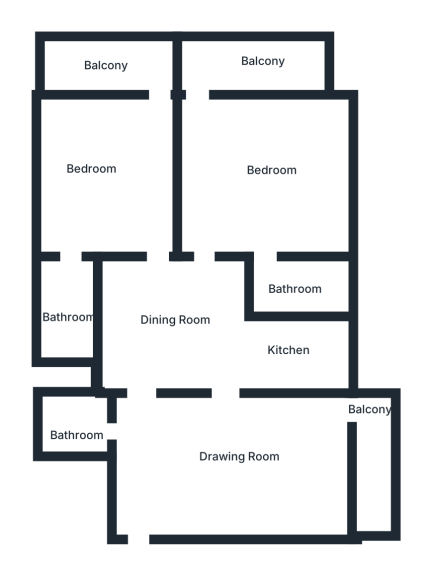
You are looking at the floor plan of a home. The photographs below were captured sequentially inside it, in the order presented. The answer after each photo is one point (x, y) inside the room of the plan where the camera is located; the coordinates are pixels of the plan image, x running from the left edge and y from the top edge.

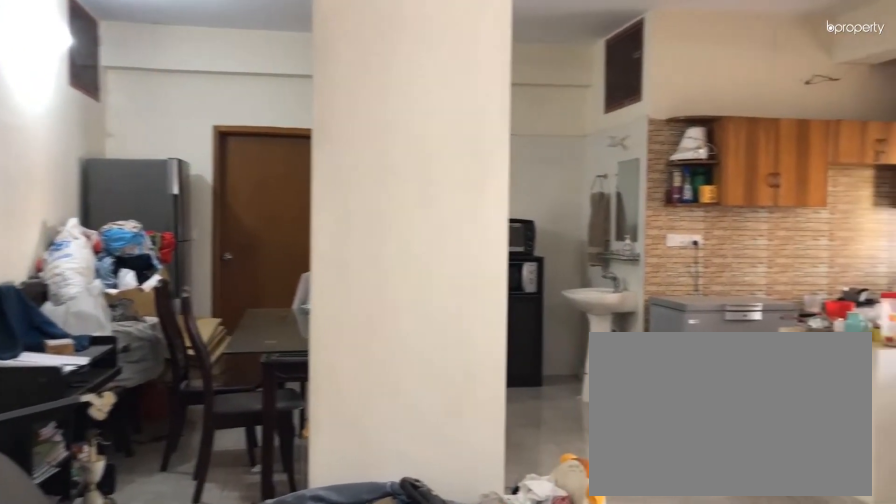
(223, 466)
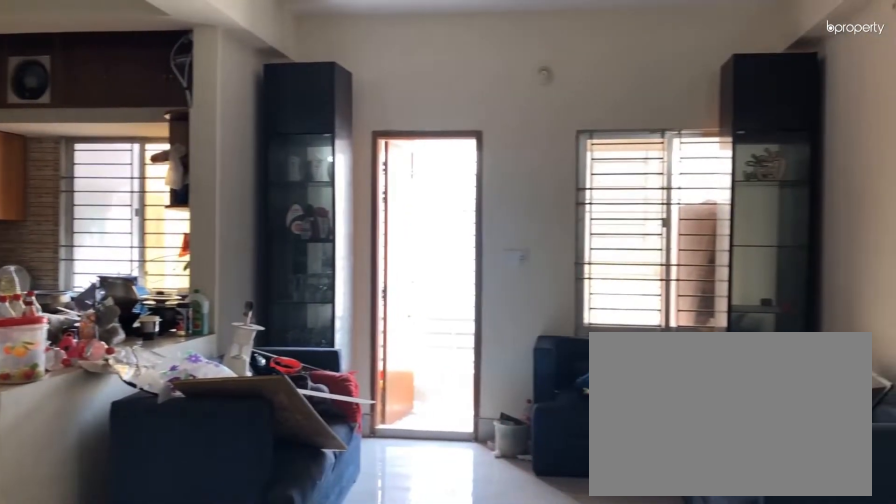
(228, 459)
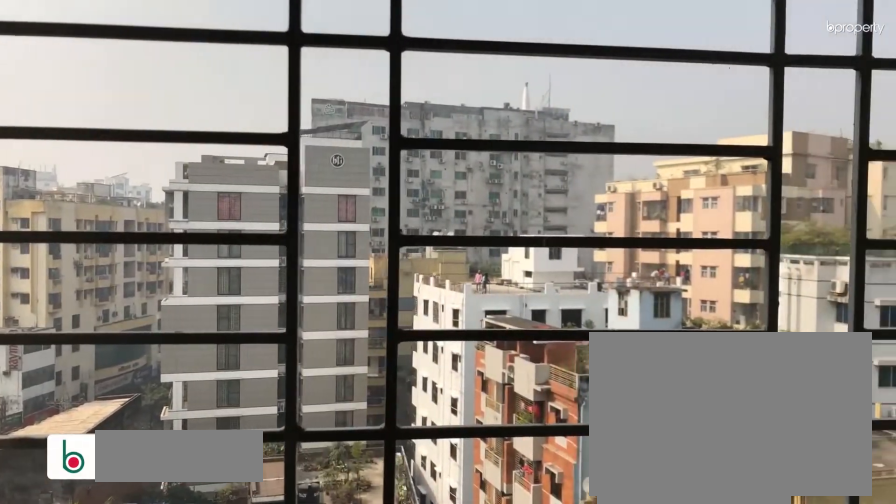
(379, 444)
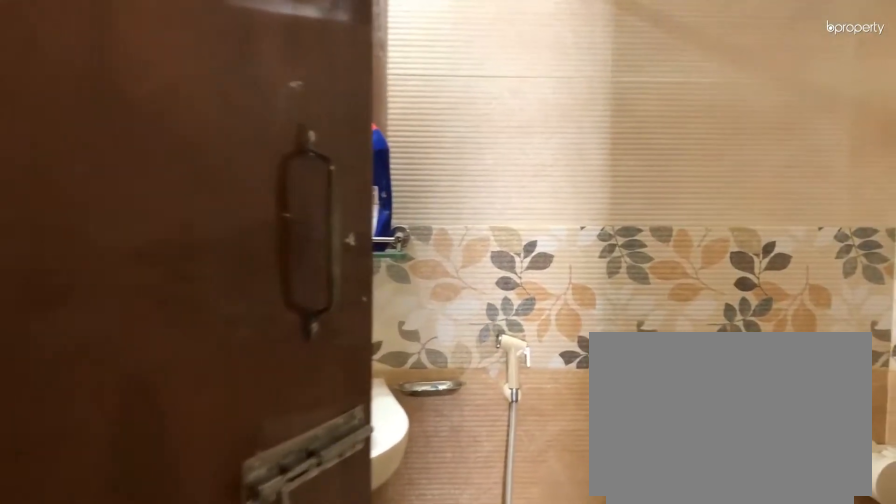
(78, 421)
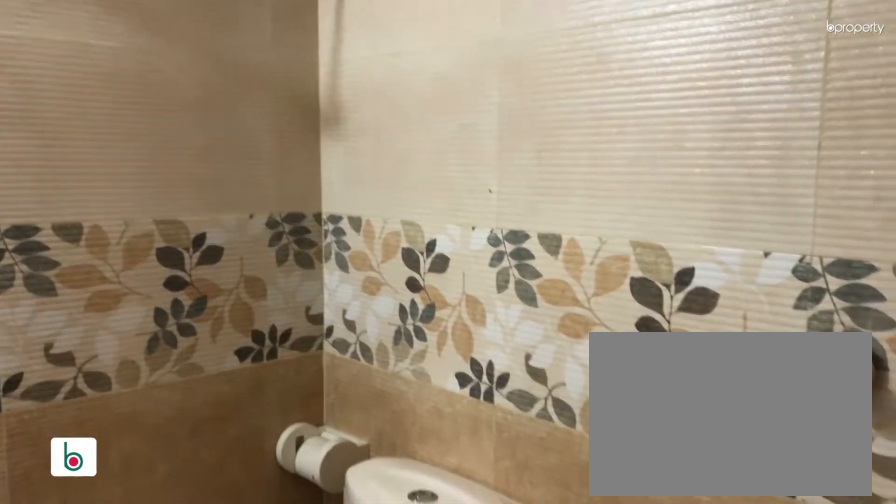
(78, 421)
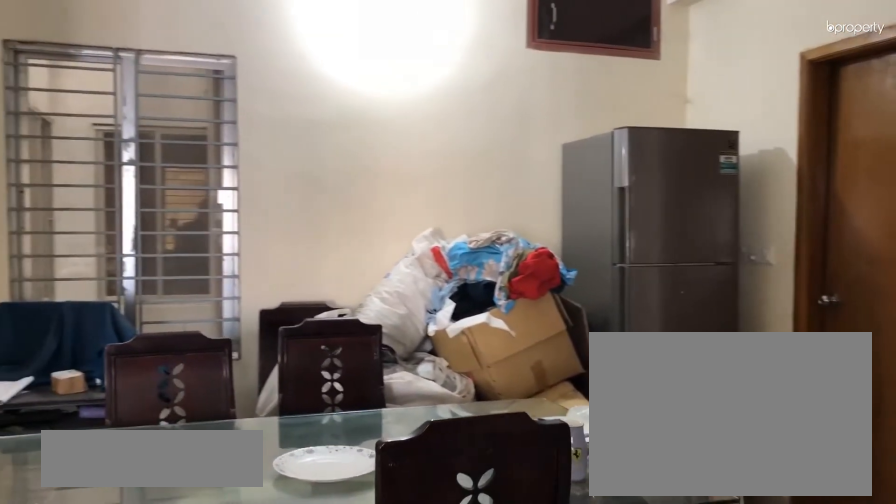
(180, 319)
